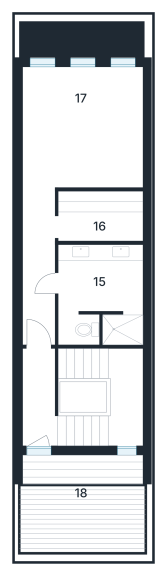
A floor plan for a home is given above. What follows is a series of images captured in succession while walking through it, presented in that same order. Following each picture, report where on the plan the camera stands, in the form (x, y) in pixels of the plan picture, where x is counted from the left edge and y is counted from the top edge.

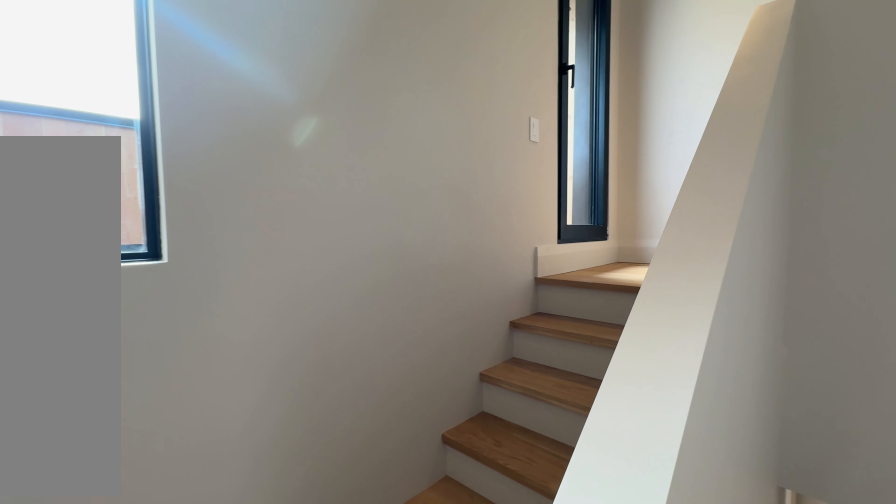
(123, 394)
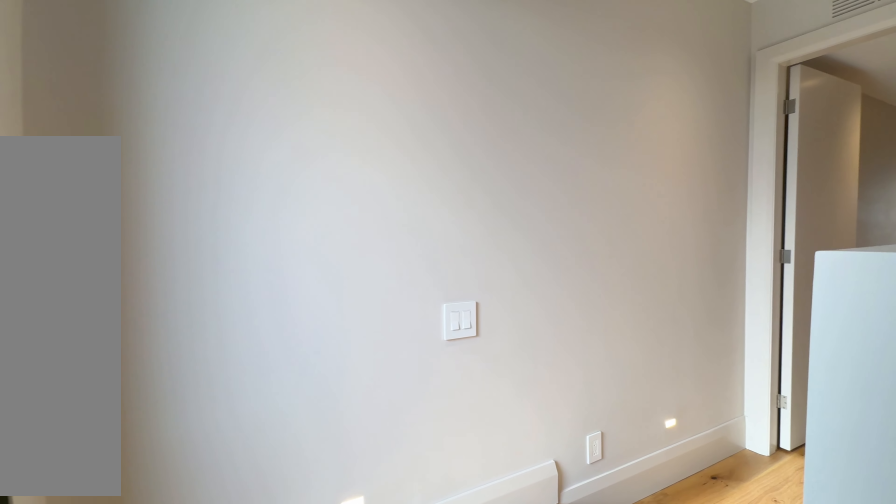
(70, 427)
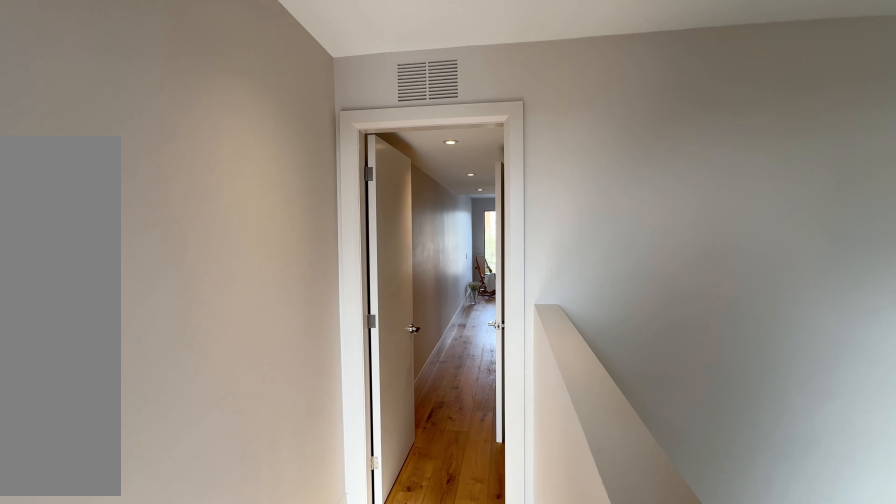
(45, 422)
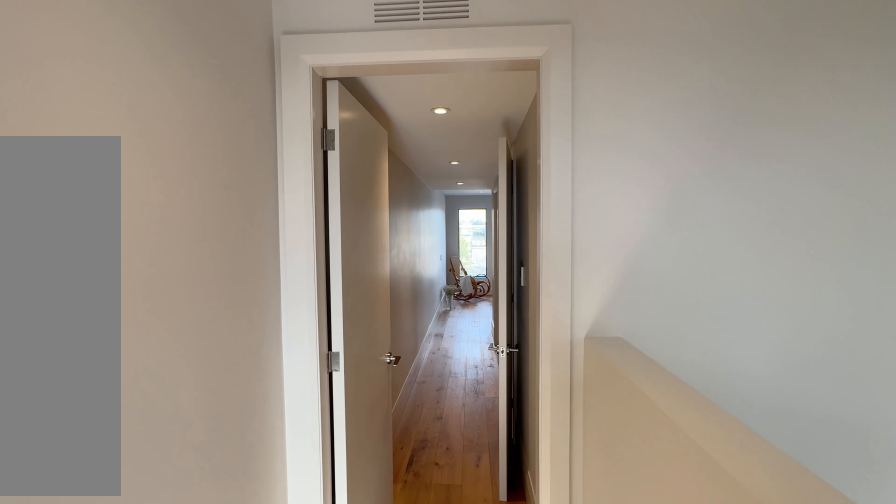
(40, 404)
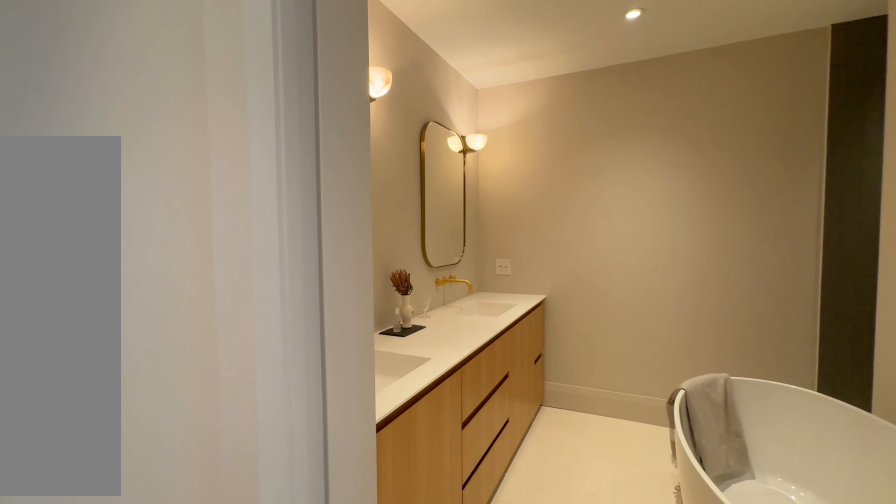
(39, 282)
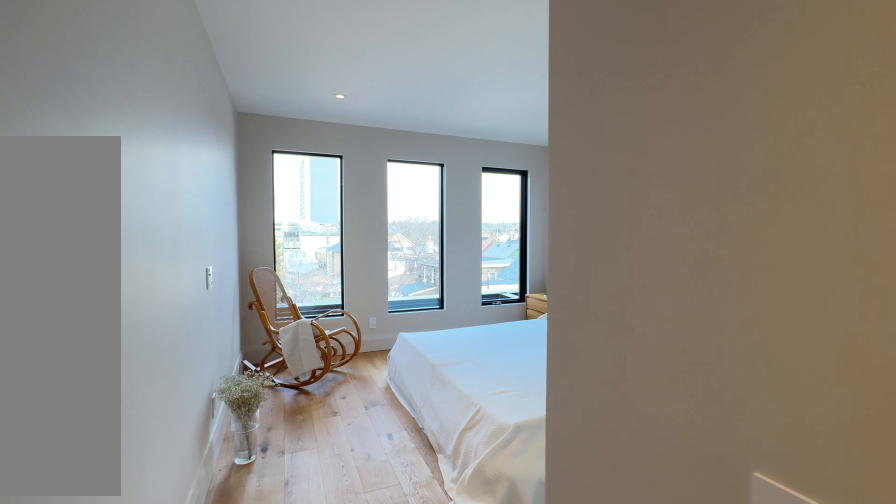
(37, 196)
